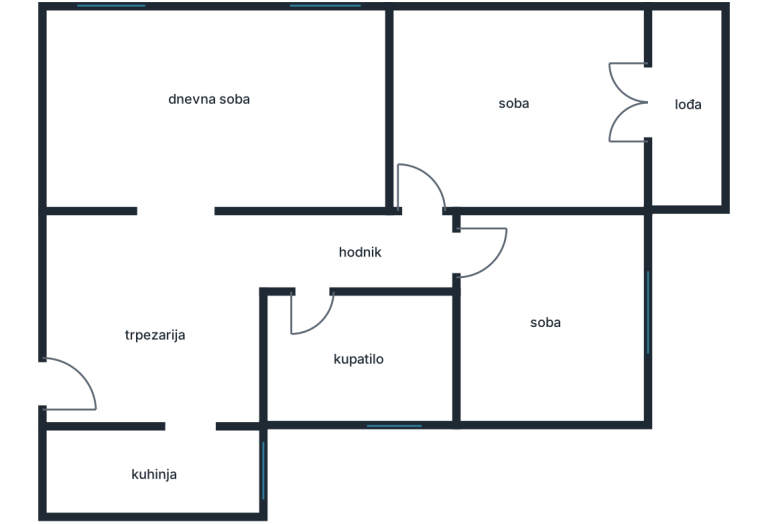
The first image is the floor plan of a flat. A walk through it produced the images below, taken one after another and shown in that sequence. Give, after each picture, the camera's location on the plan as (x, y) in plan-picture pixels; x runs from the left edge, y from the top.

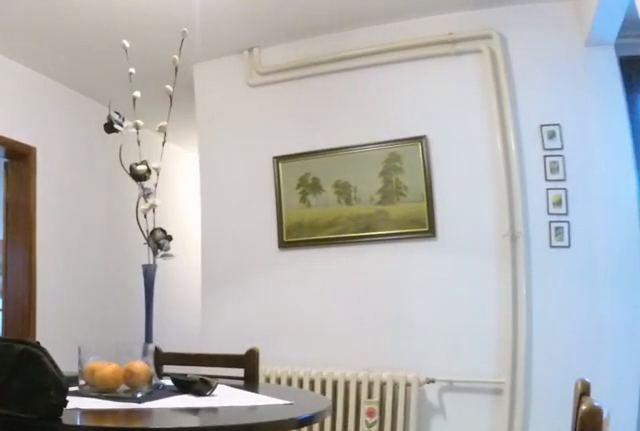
(74, 358)
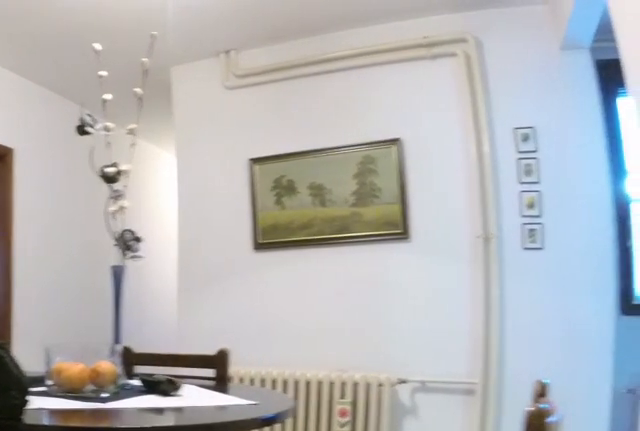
(77, 358)
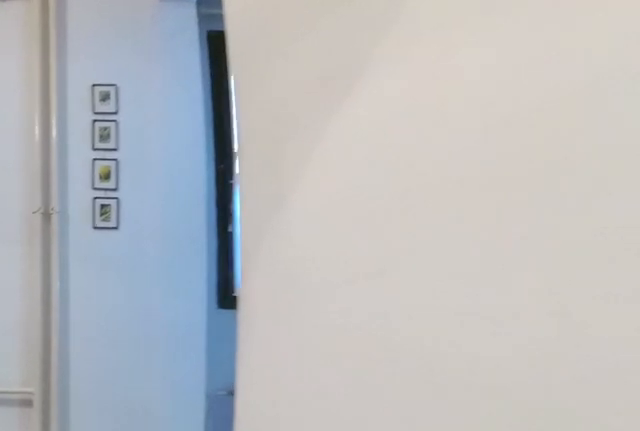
(126, 358)
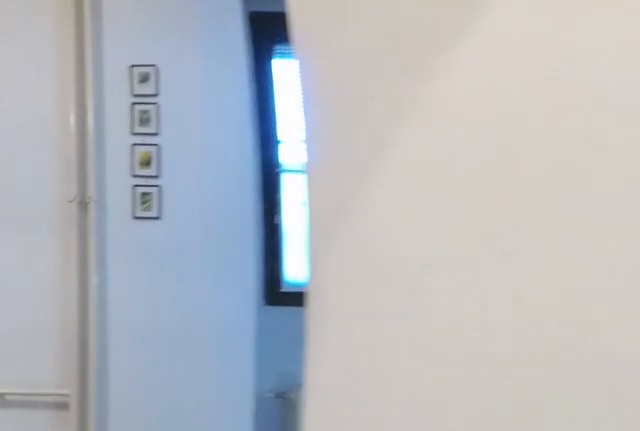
(129, 358)
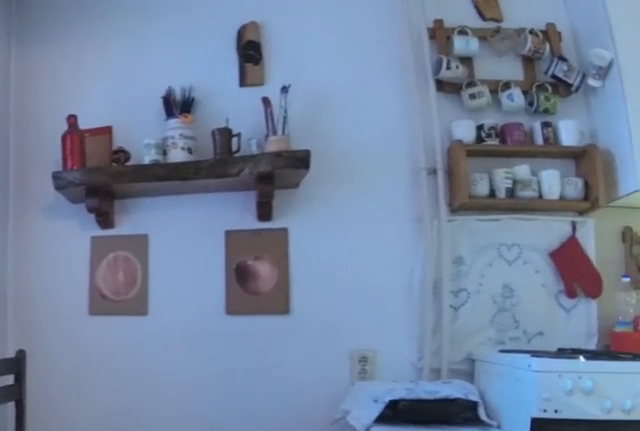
(192, 387)
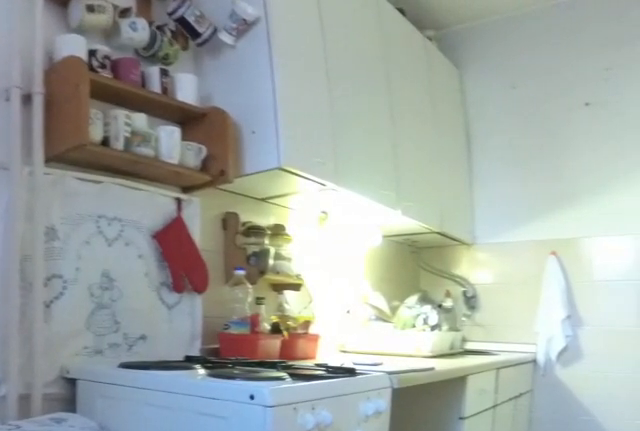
(202, 440)
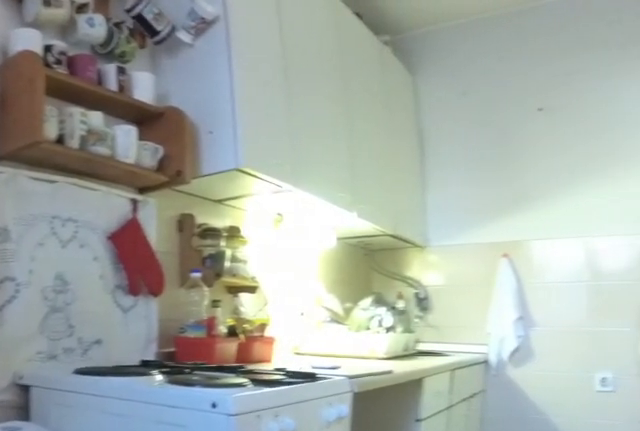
(204, 442)
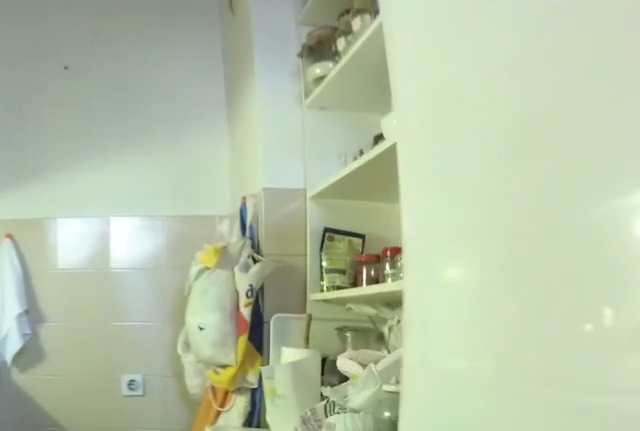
(164, 461)
